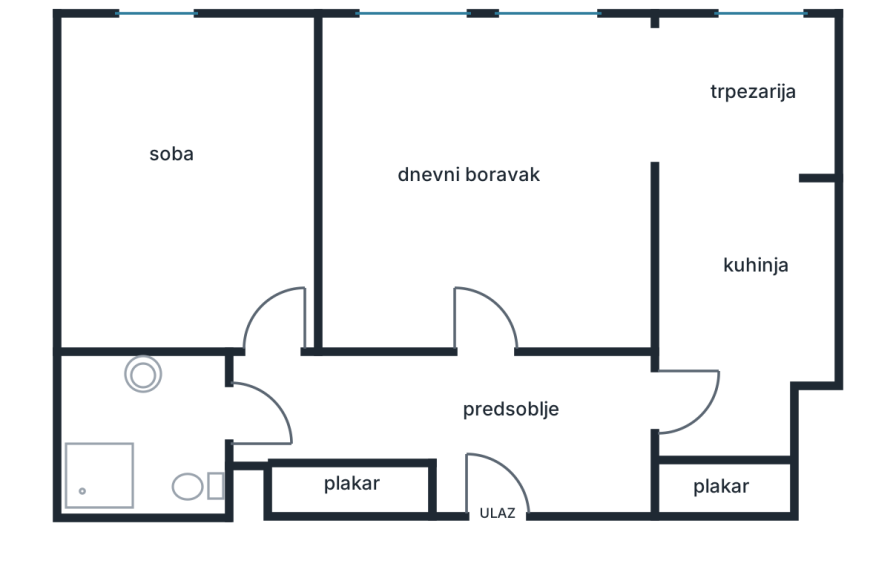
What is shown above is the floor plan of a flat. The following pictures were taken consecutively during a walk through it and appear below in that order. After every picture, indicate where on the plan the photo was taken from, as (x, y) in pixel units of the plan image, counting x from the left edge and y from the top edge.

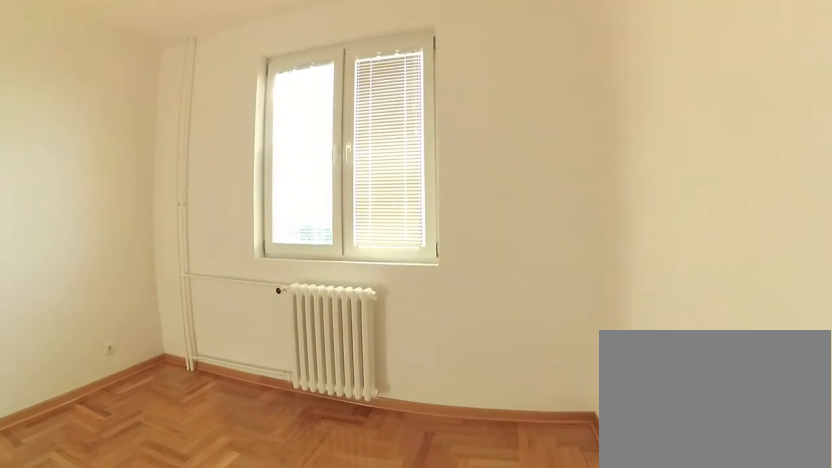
(301, 219)
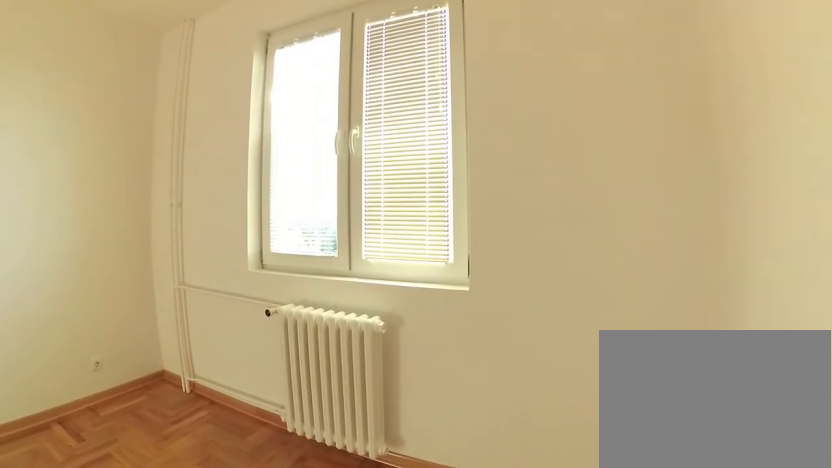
(300, 168)
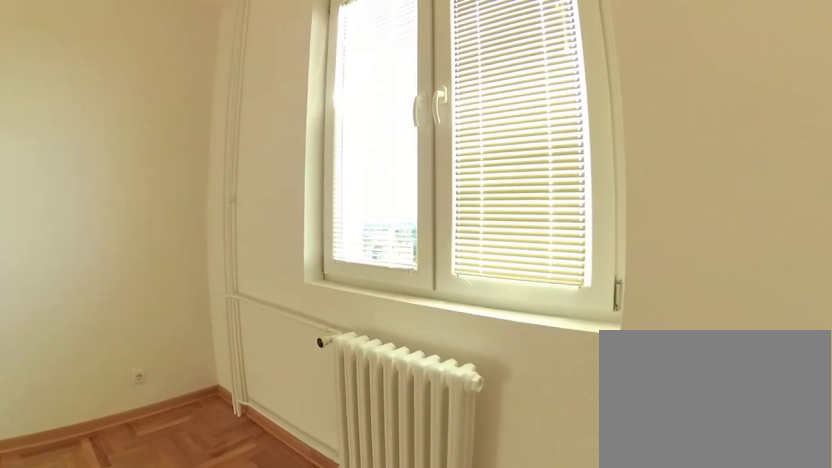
(289, 129)
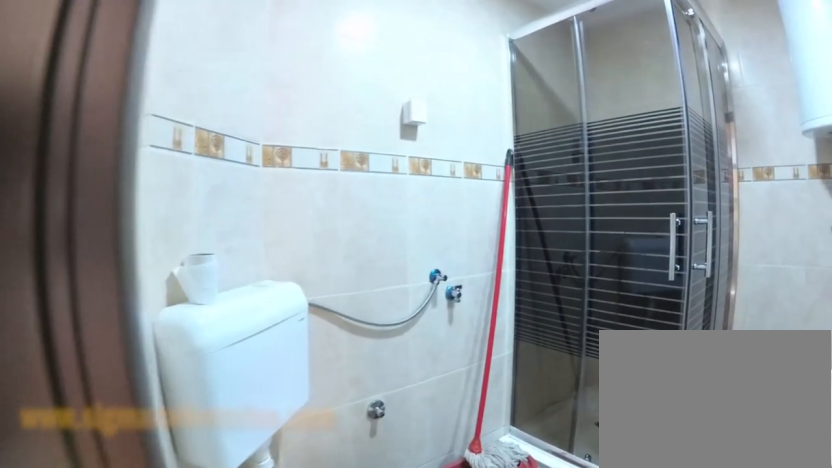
(263, 374)
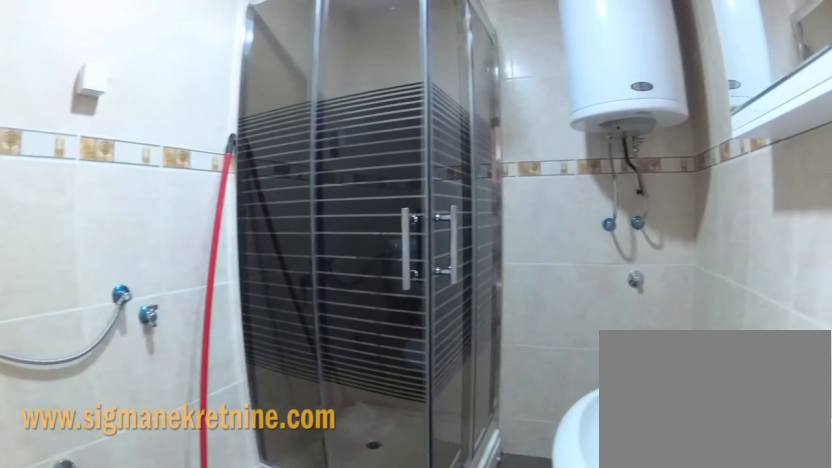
(251, 391)
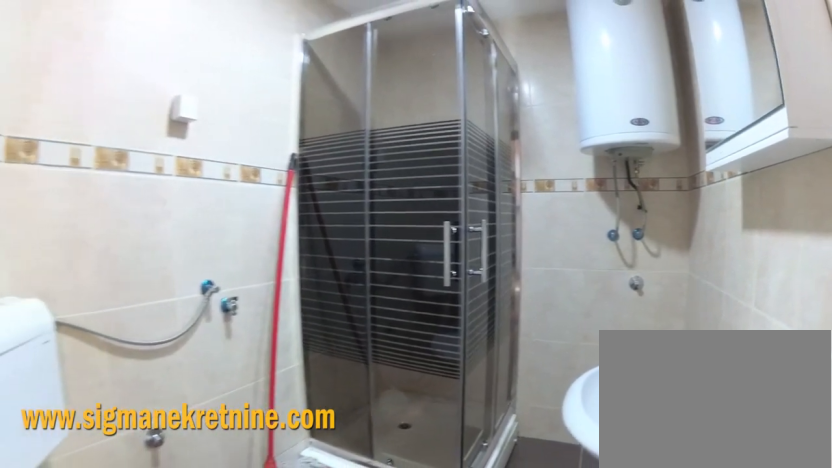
(235, 394)
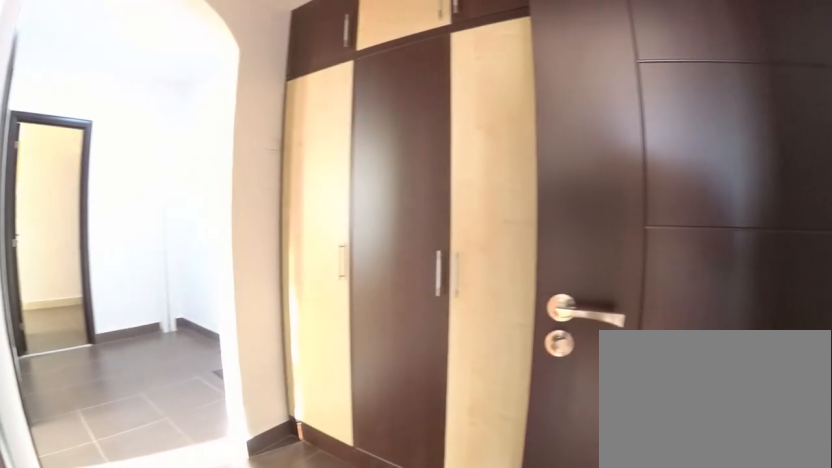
(216, 403)
